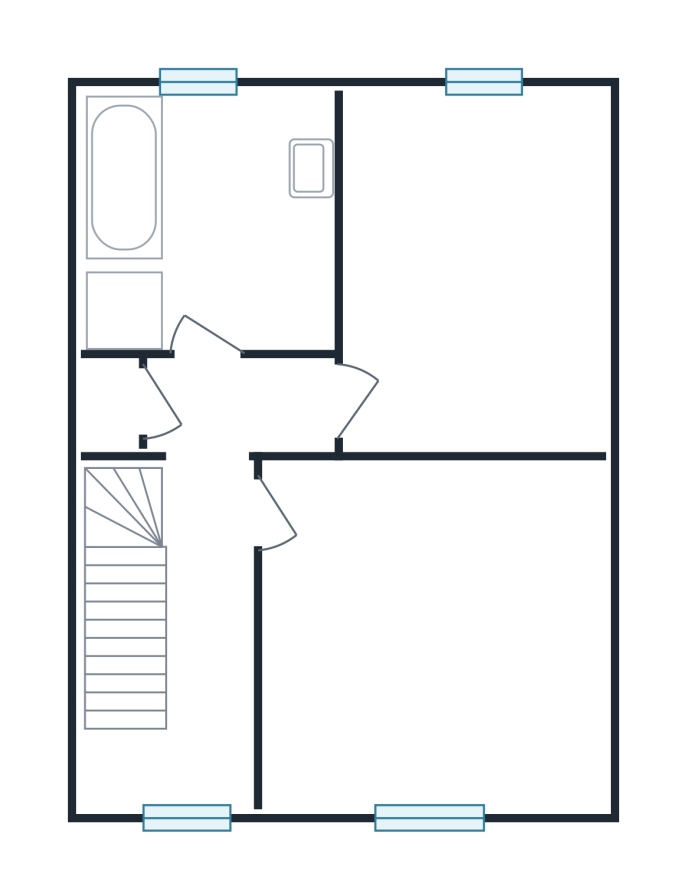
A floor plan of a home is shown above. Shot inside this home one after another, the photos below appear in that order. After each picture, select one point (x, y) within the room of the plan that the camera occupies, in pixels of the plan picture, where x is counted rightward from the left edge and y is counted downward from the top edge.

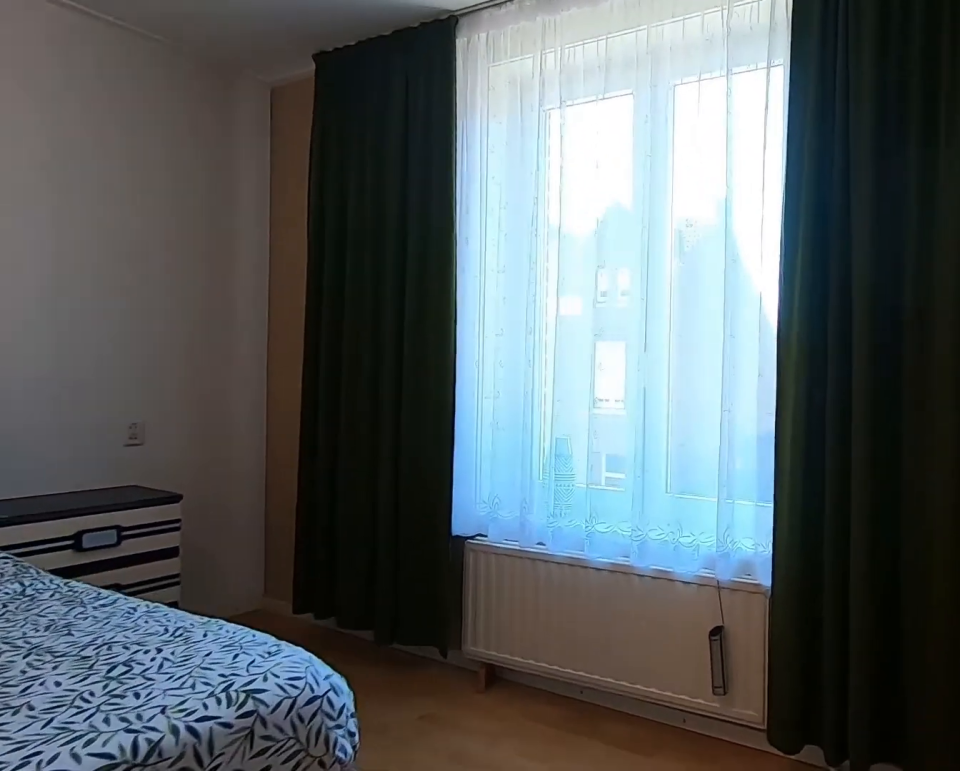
(431, 635)
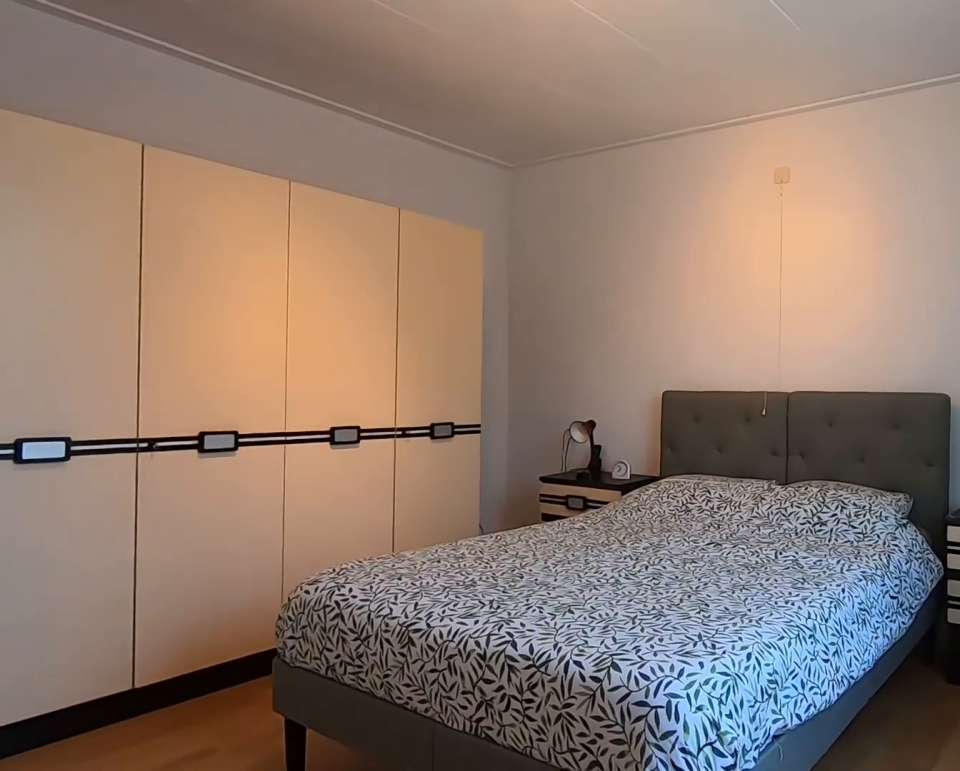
(431, 635)
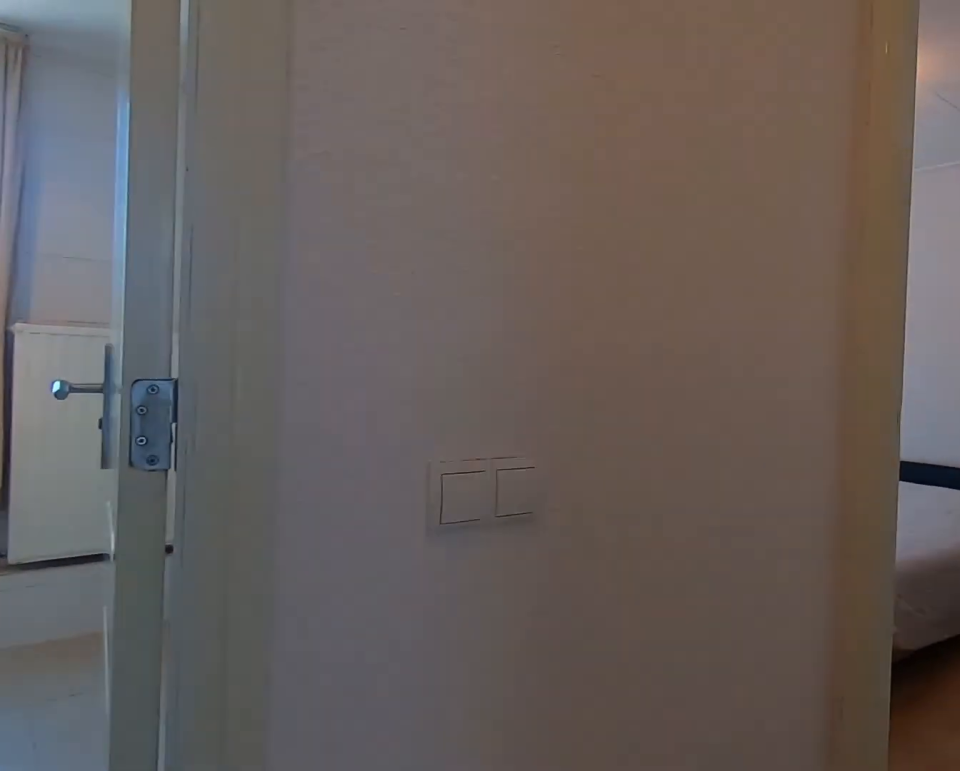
(209, 573)
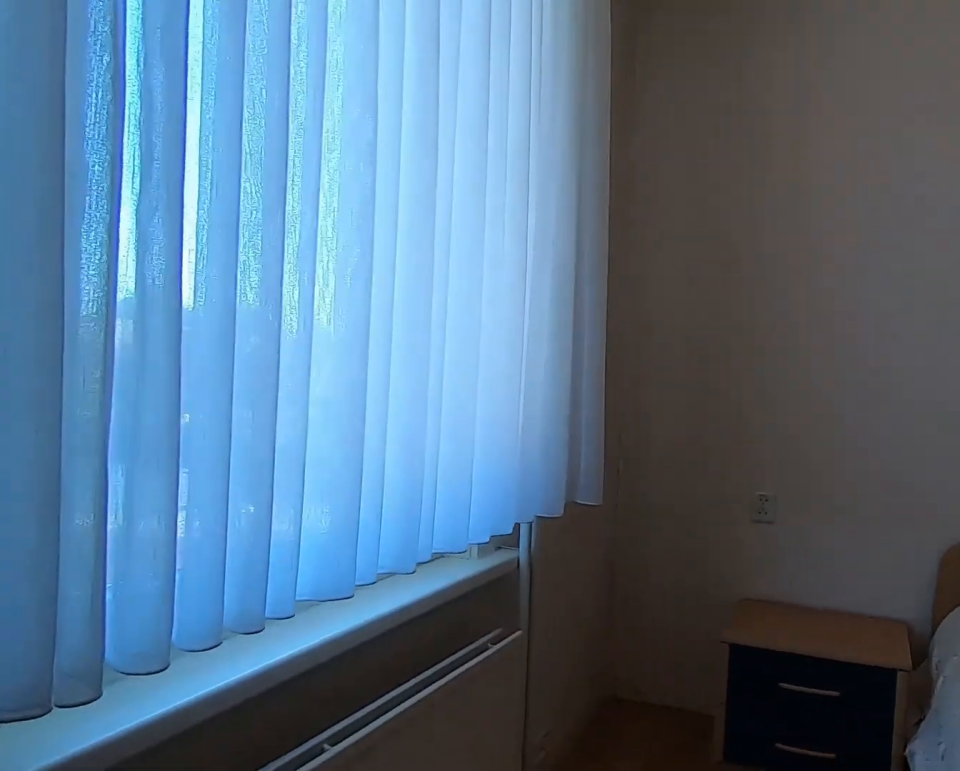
(471, 157)
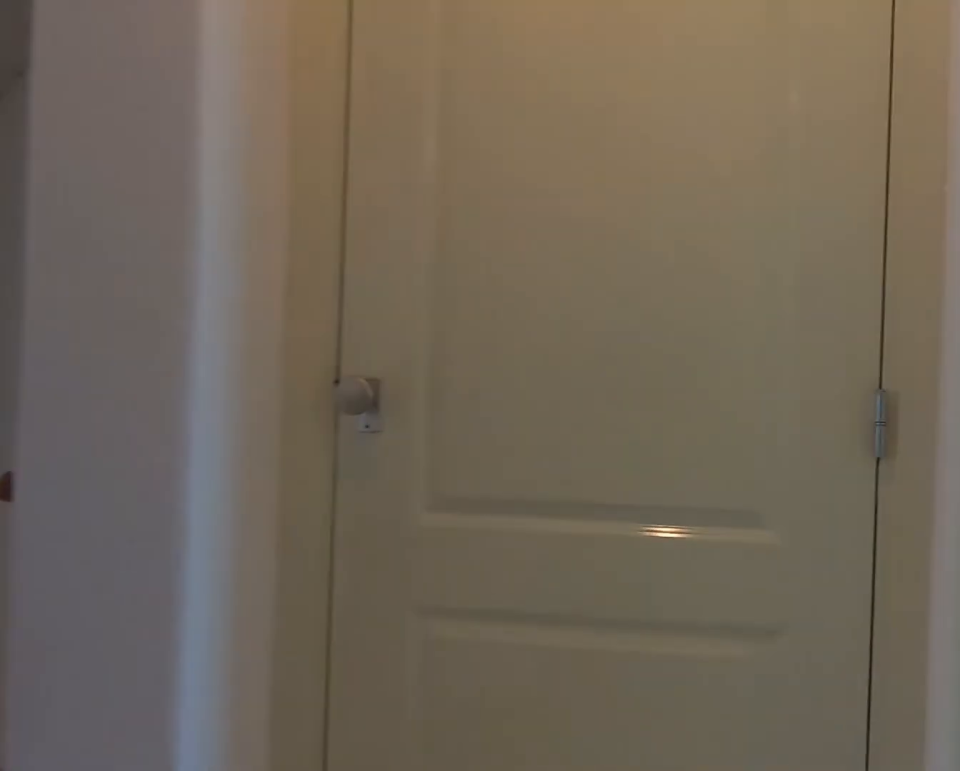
(209, 572)
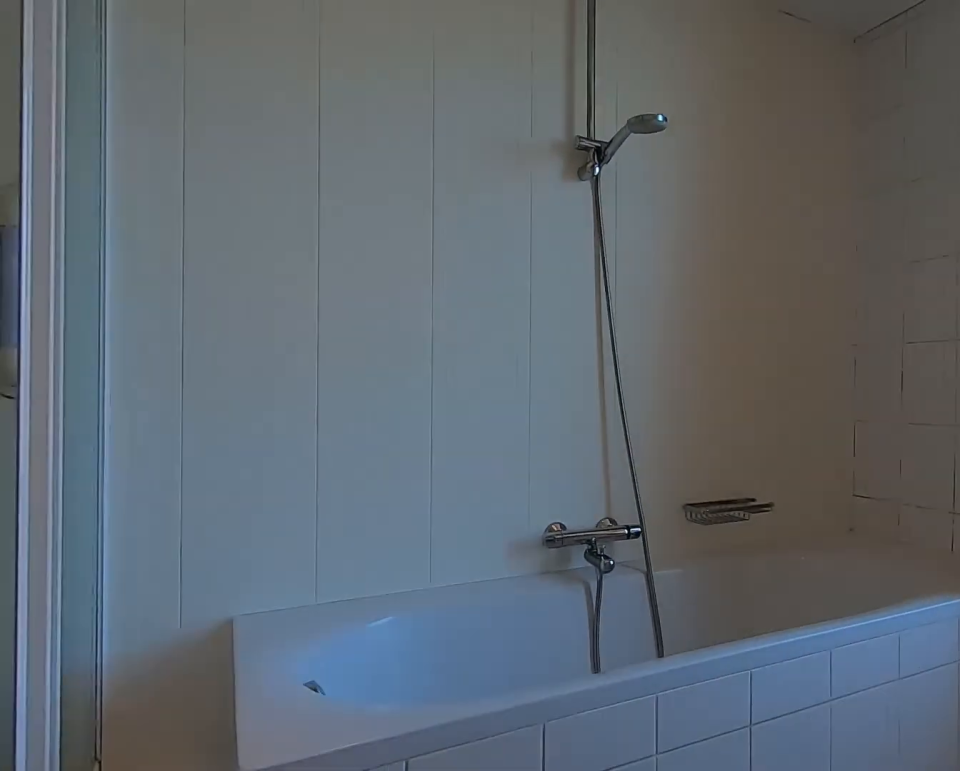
(209, 221)
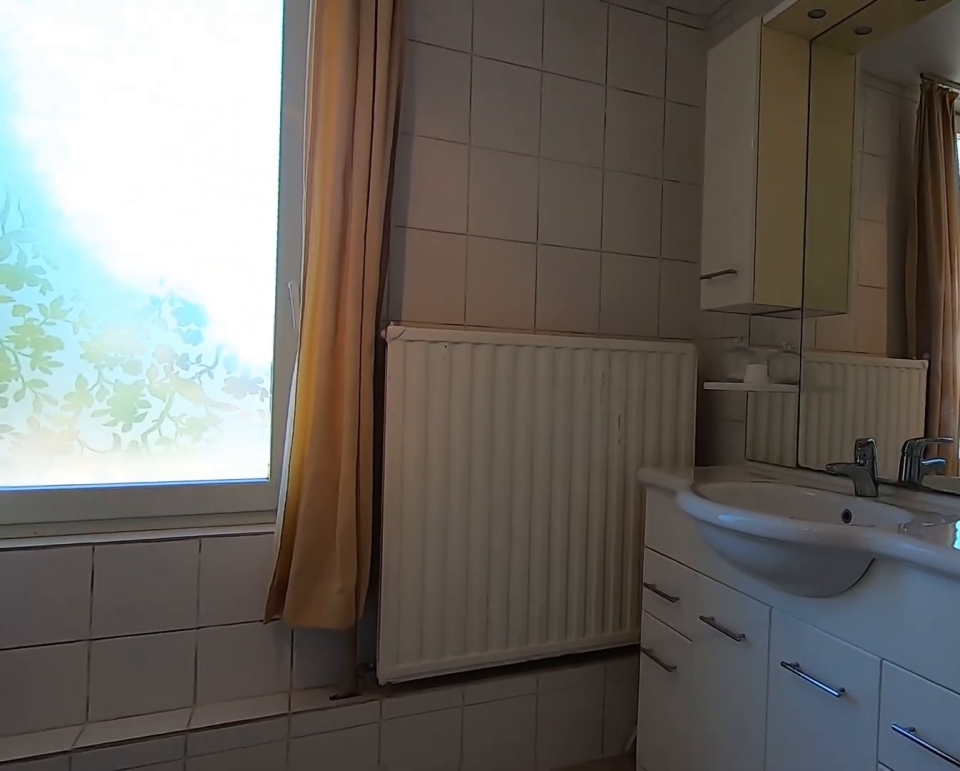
(209, 221)
